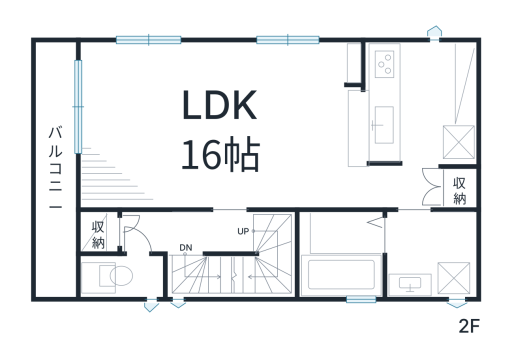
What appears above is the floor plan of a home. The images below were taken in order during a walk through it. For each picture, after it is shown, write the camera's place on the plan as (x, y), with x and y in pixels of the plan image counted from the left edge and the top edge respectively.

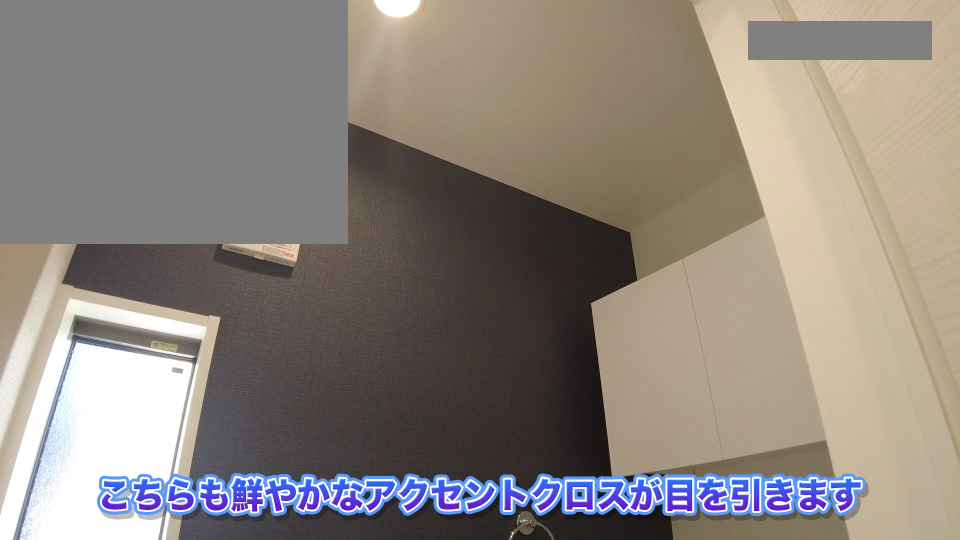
(128, 271)
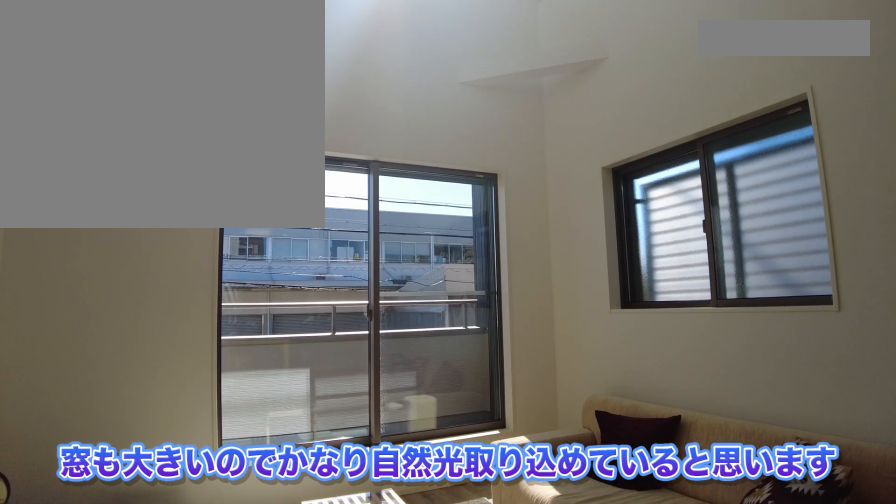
(248, 147)
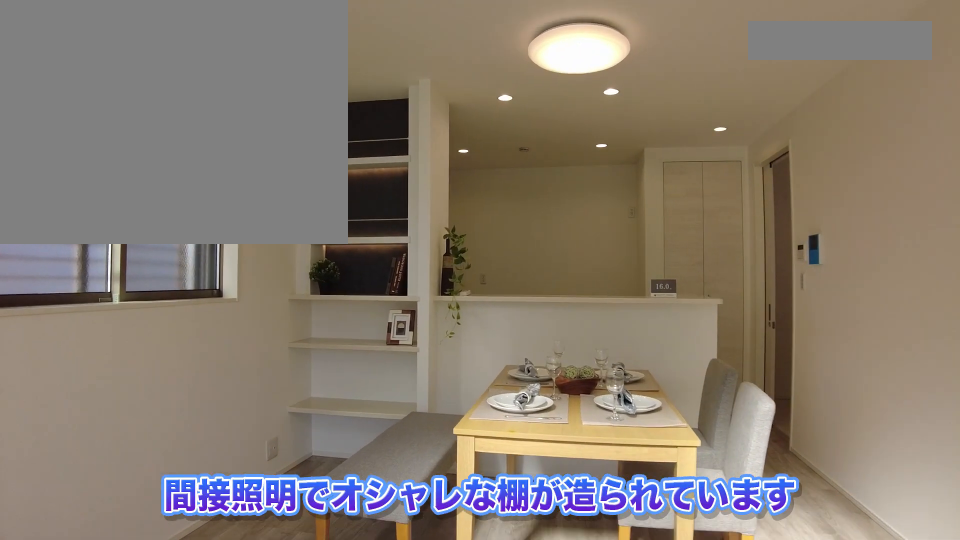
(243, 148)
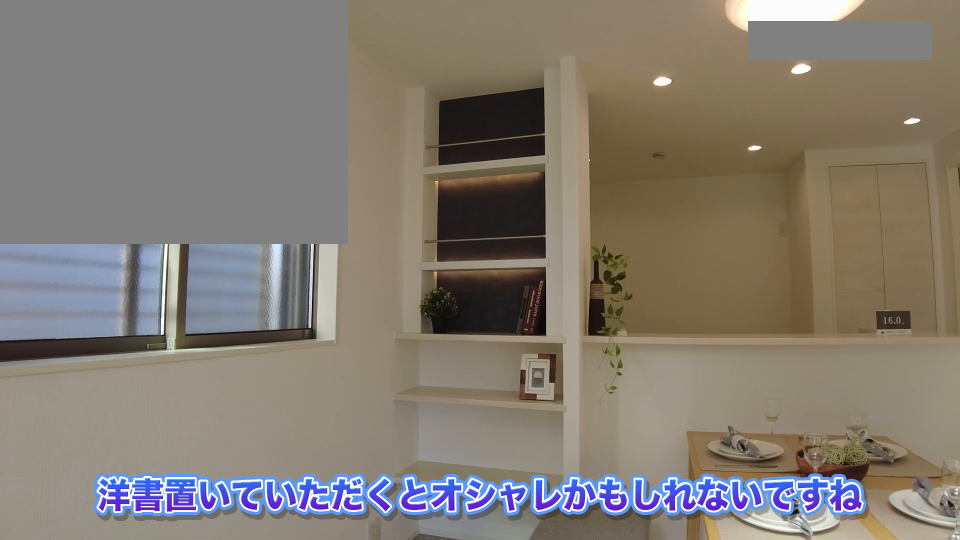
(249, 150)
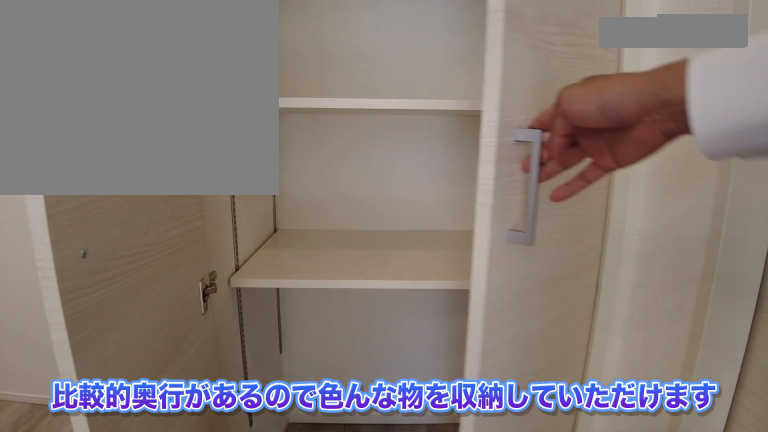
(390, 190)
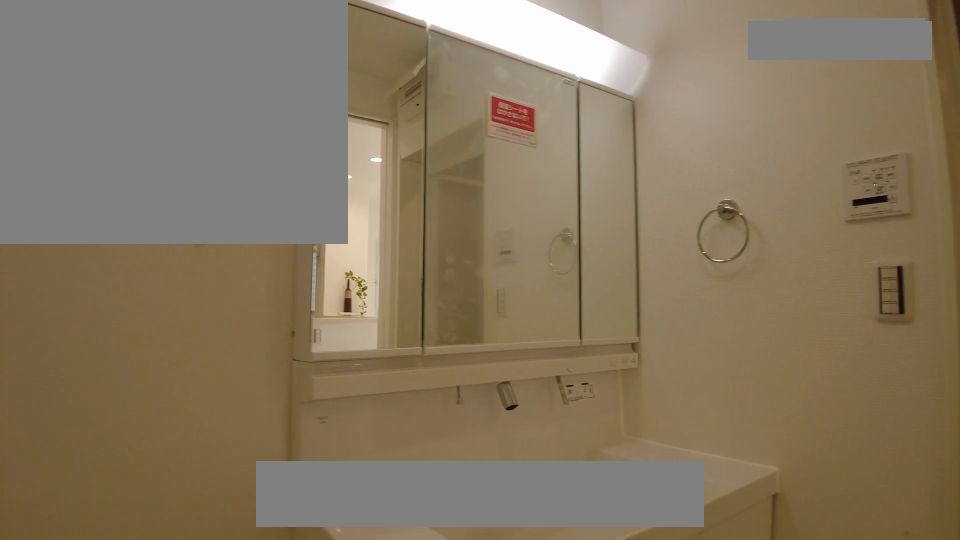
(441, 242)
